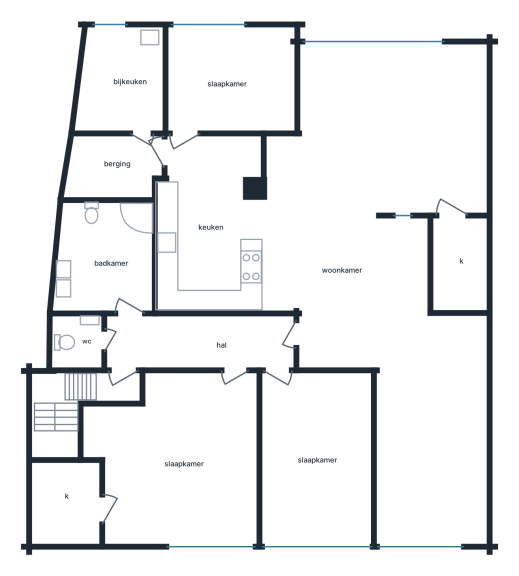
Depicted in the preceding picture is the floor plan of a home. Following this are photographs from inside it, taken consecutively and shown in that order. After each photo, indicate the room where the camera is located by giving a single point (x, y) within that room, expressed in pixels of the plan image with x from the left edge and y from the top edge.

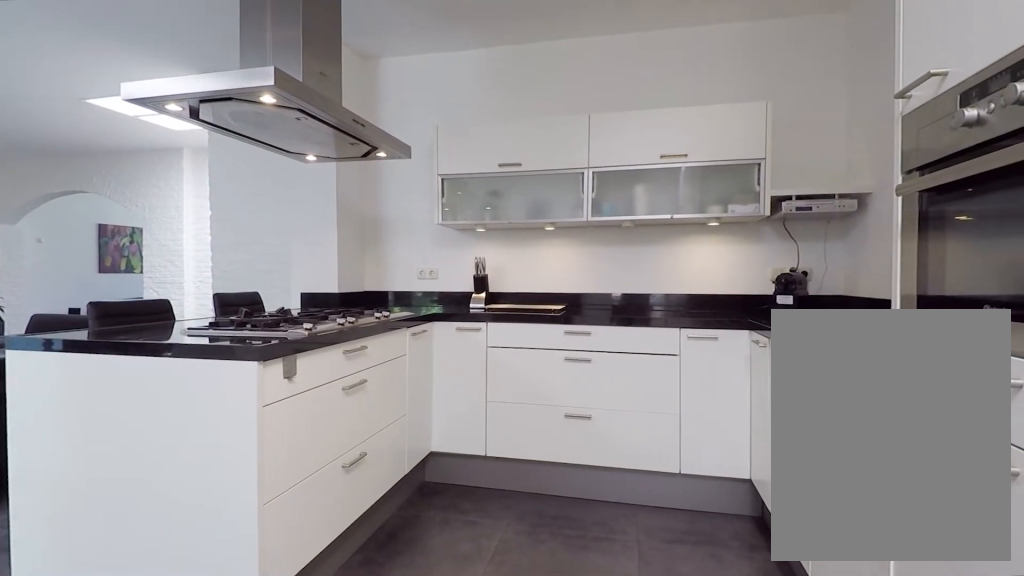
(209, 227)
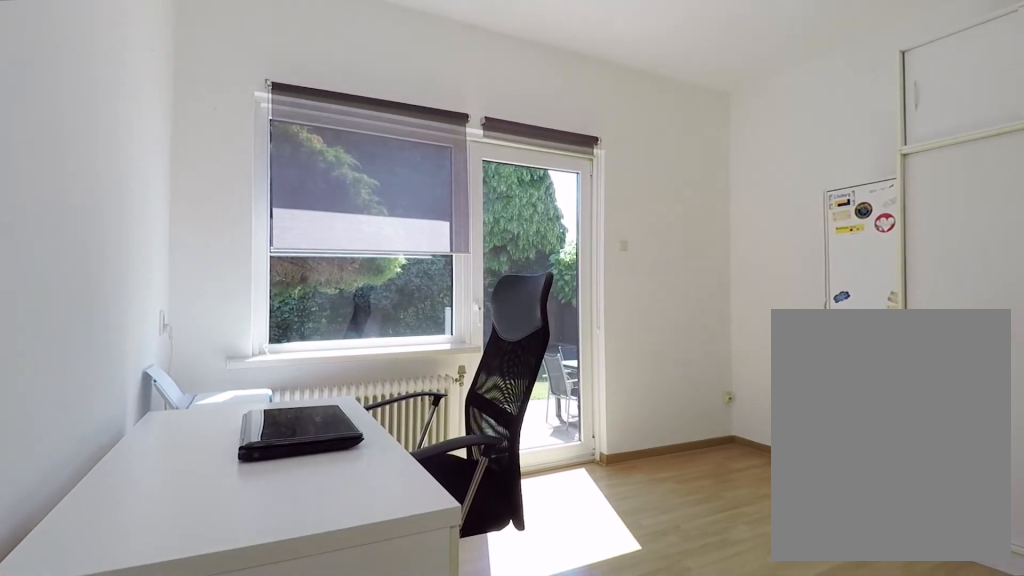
(231, 81)
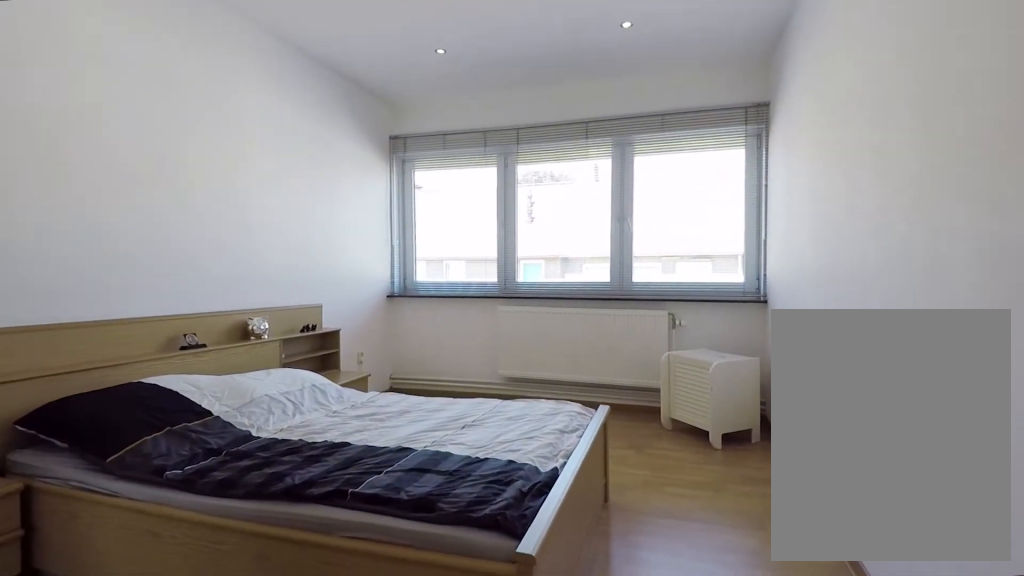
(316, 458)
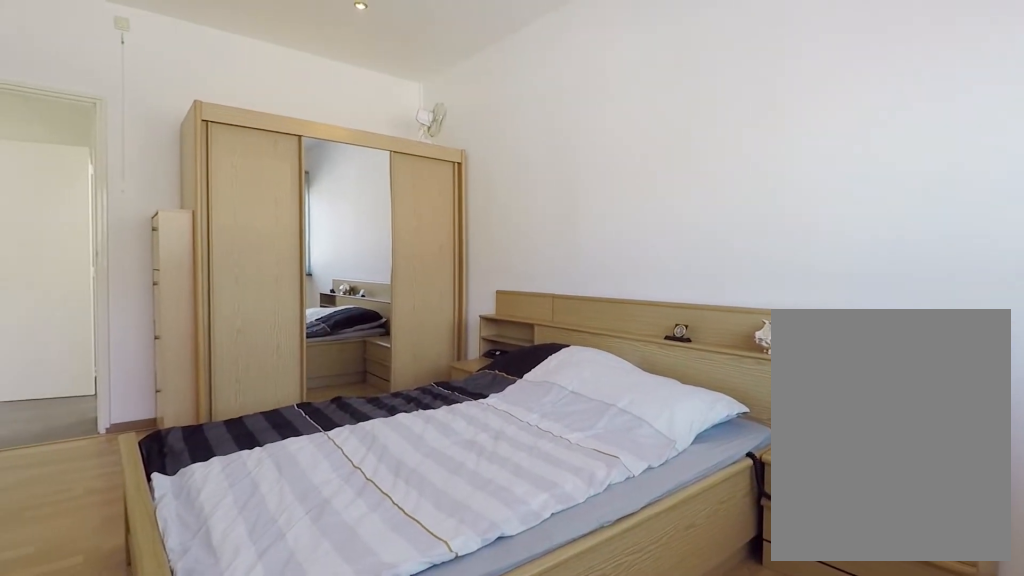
(316, 458)
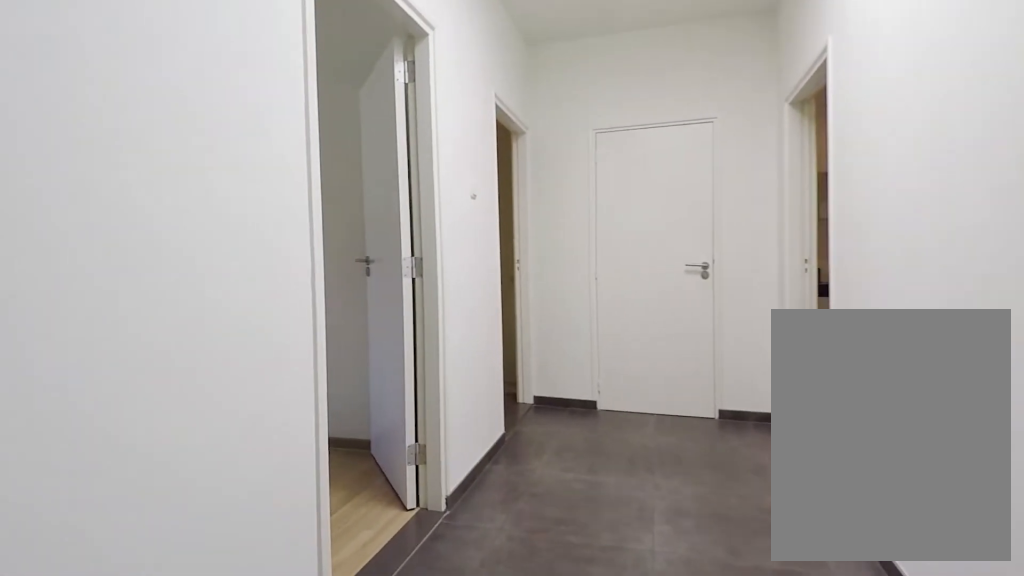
(191, 347)
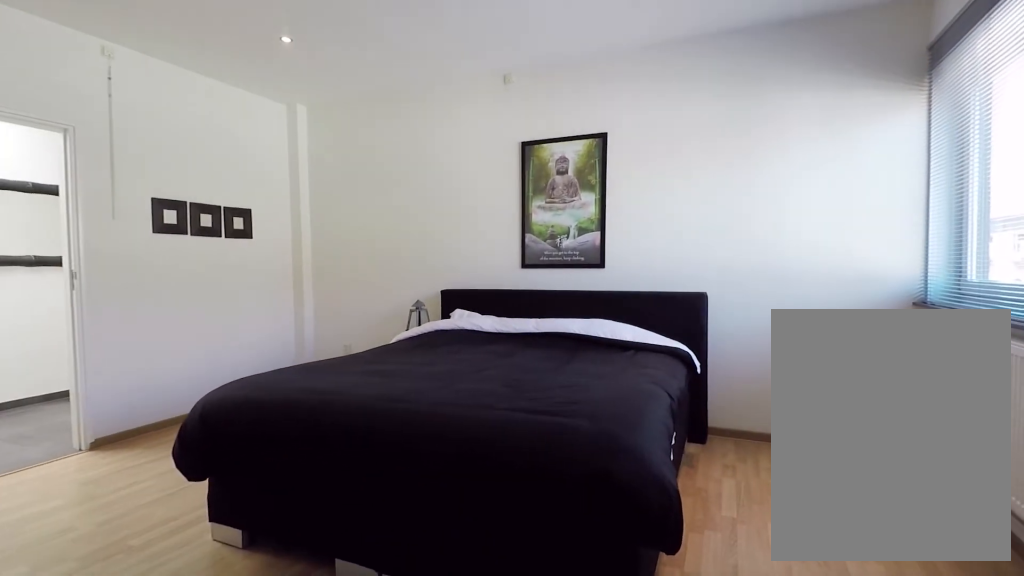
(180, 460)
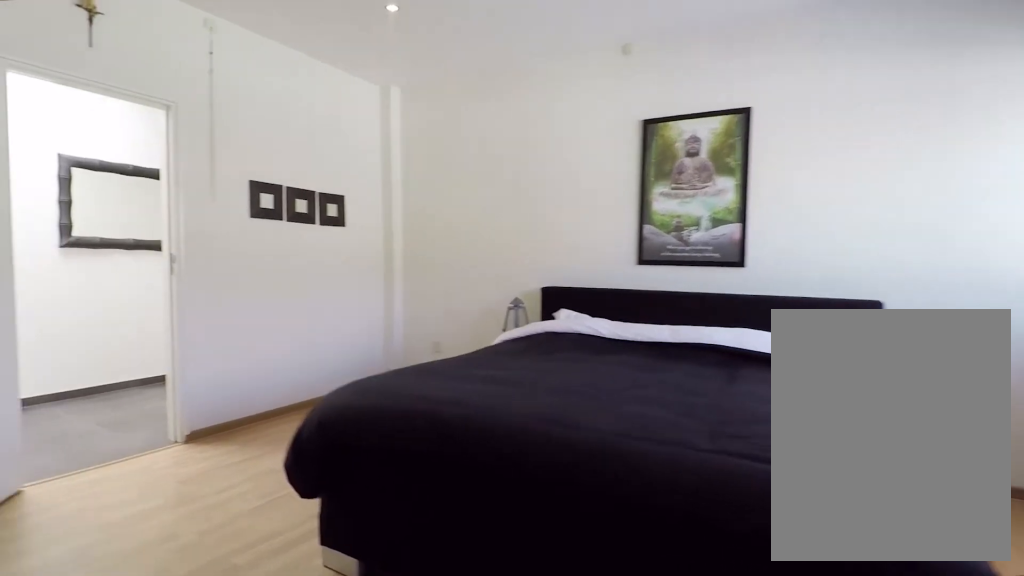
(180, 460)
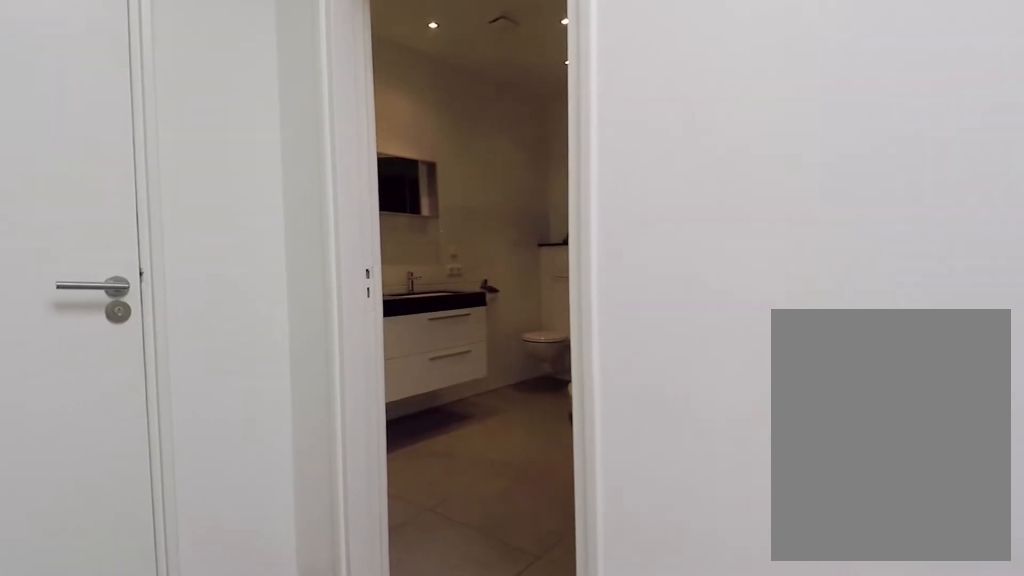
(191, 347)
